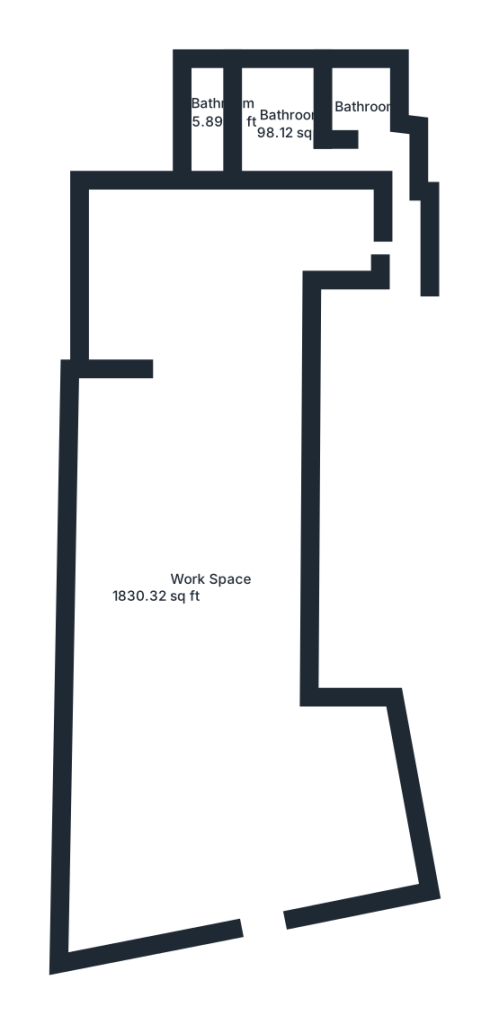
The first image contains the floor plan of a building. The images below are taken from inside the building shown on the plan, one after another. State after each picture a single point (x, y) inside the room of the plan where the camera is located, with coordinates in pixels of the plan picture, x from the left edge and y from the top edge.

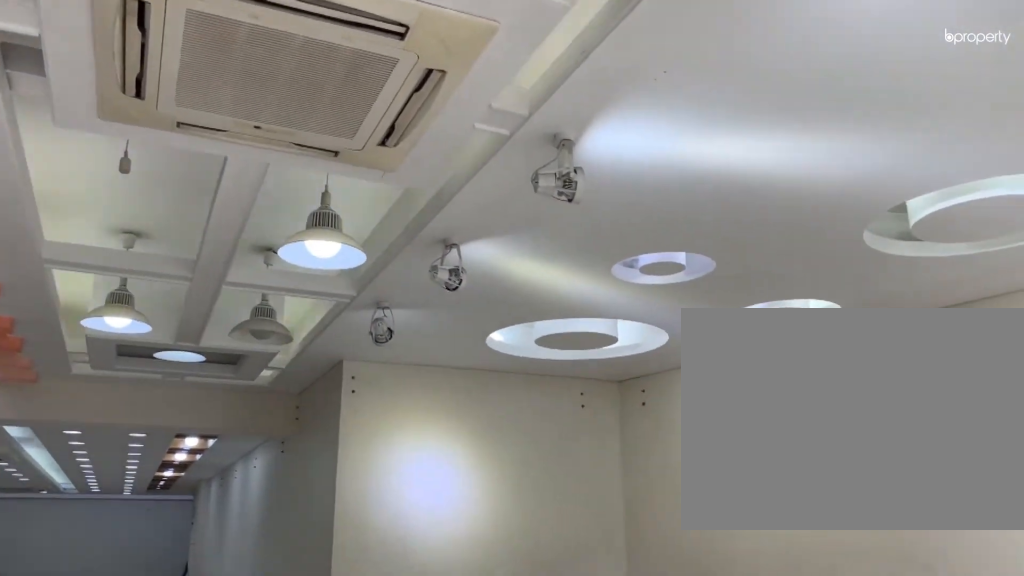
(199, 735)
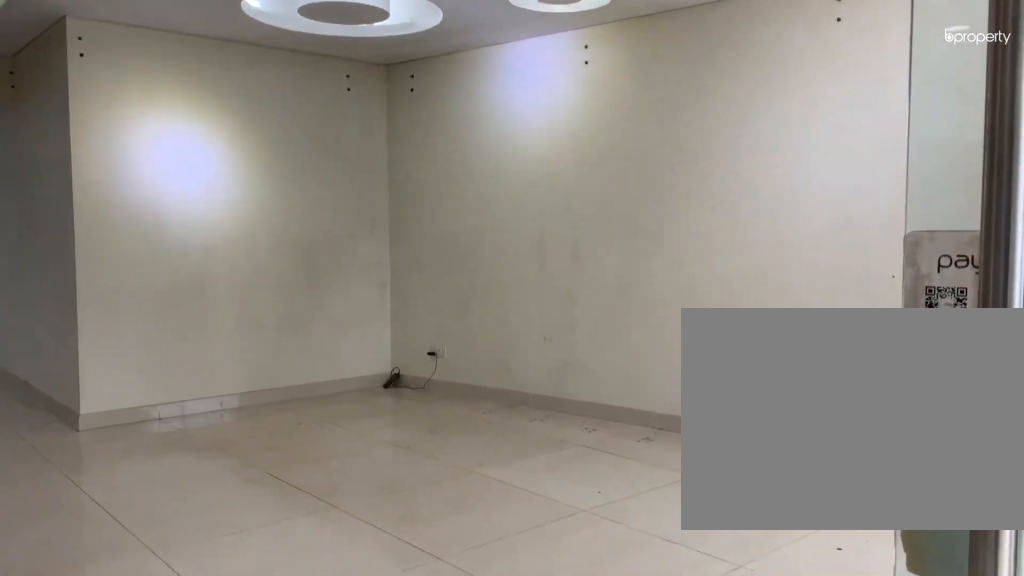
(199, 735)
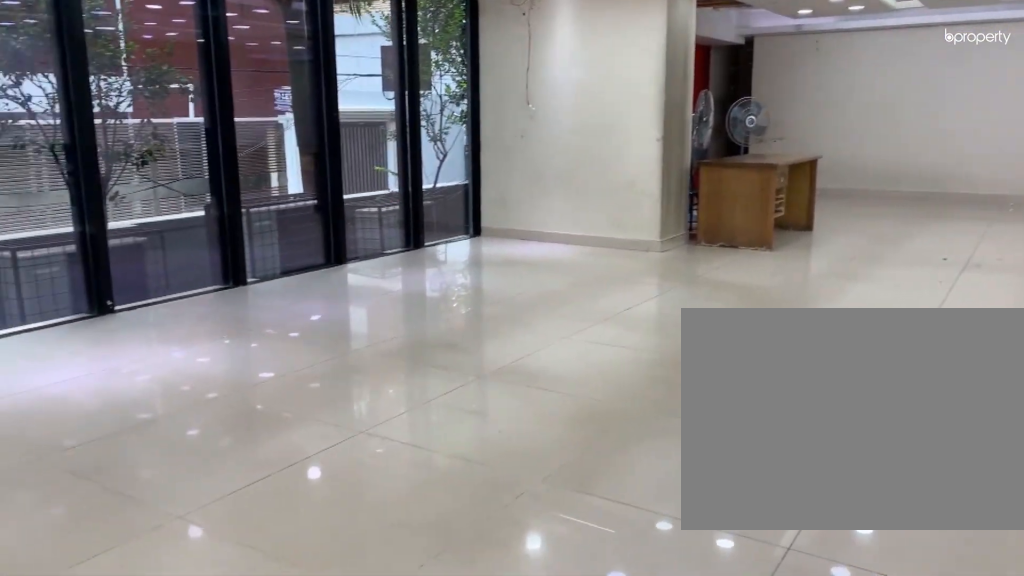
(189, 548)
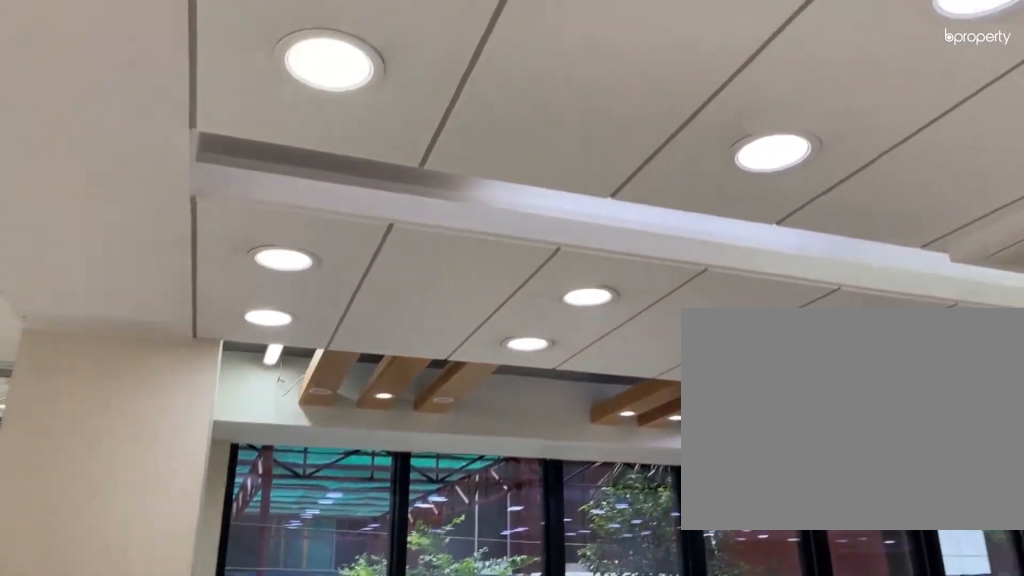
(189, 548)
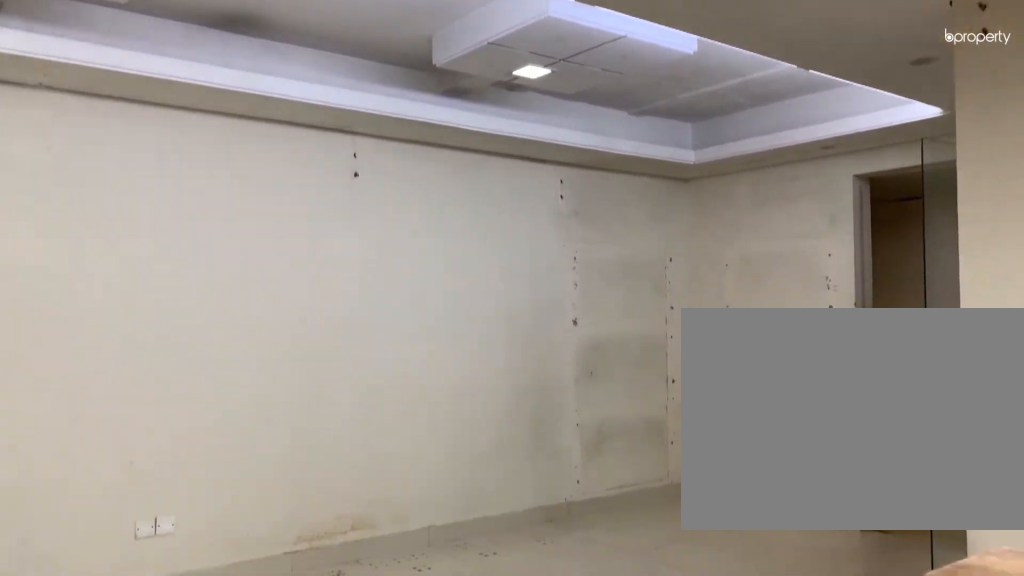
(237, 251)
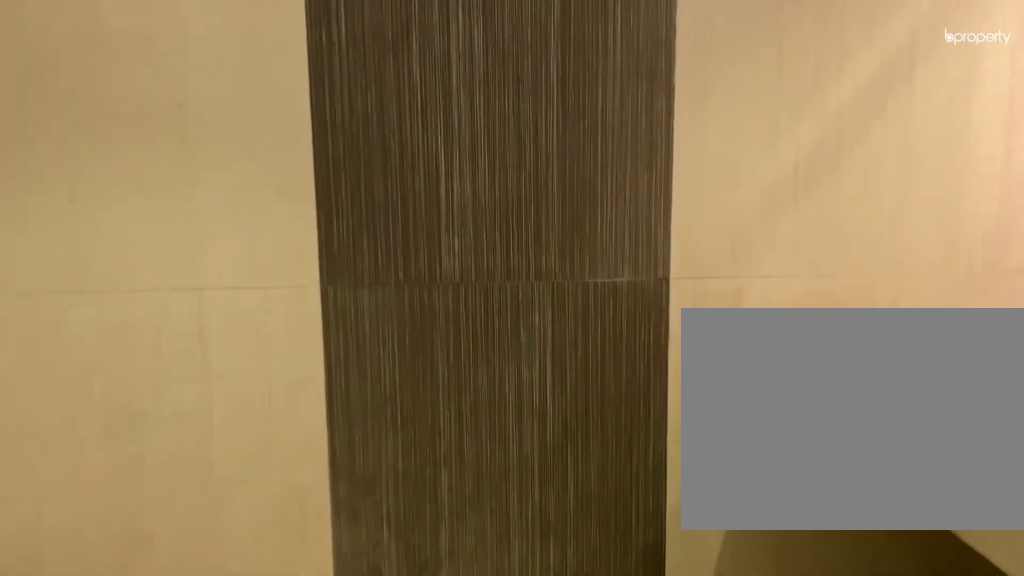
(274, 122)
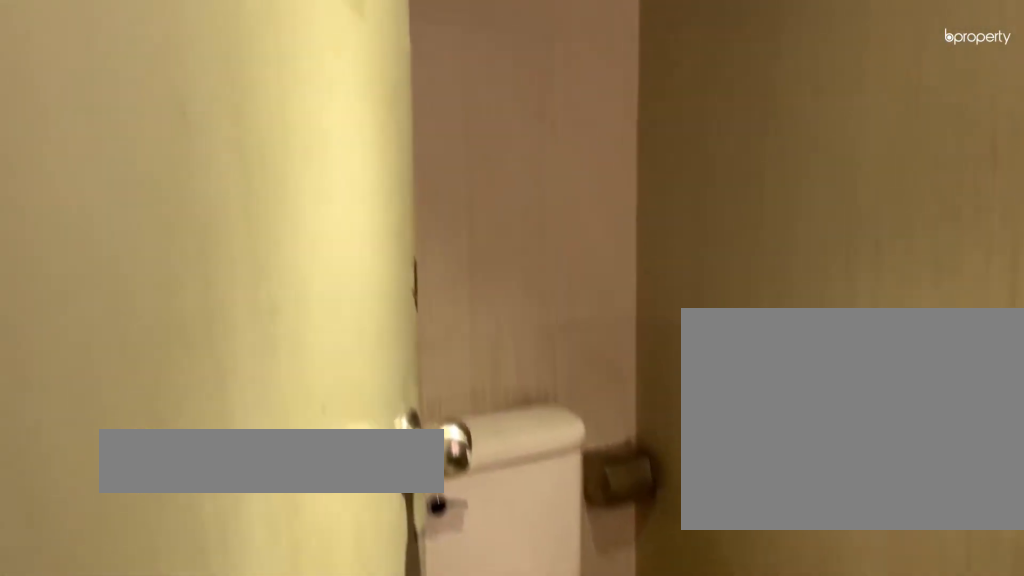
(274, 122)
